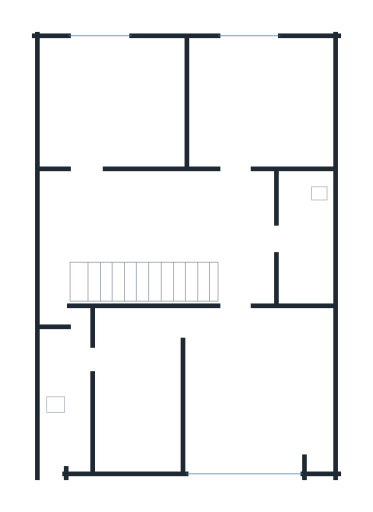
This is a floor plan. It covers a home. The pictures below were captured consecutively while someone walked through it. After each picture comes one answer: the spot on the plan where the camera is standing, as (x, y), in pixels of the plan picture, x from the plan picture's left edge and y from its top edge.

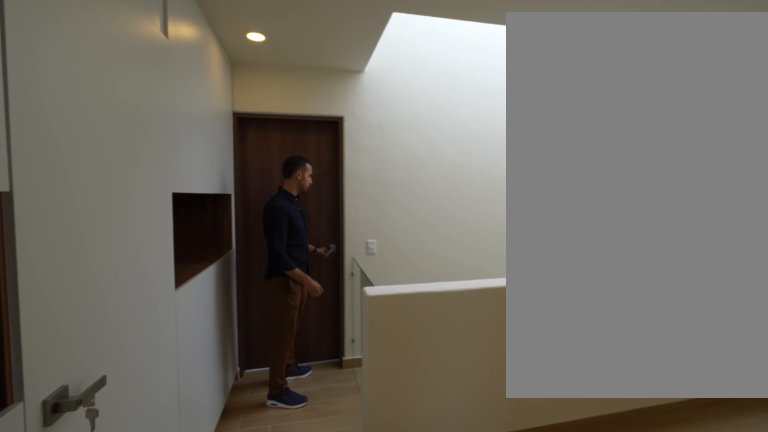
(233, 215)
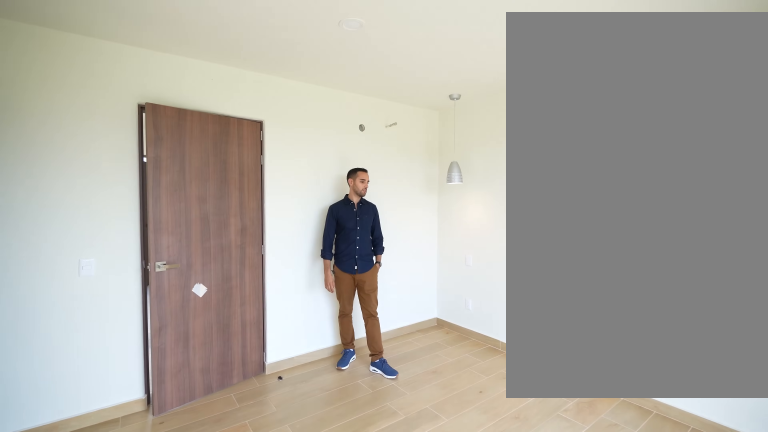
(201, 454)
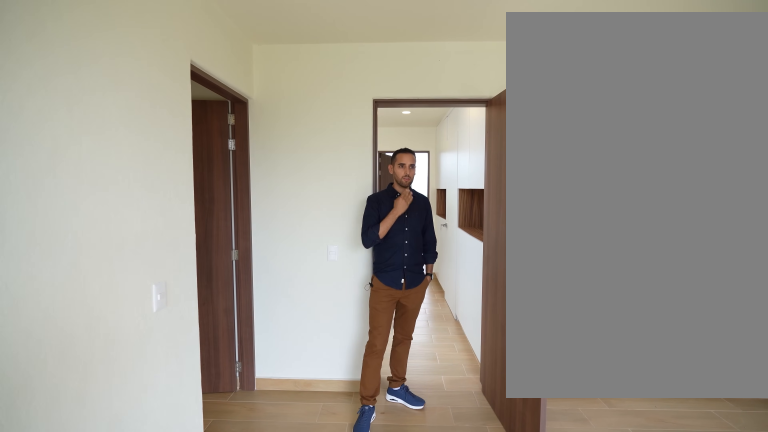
(228, 459)
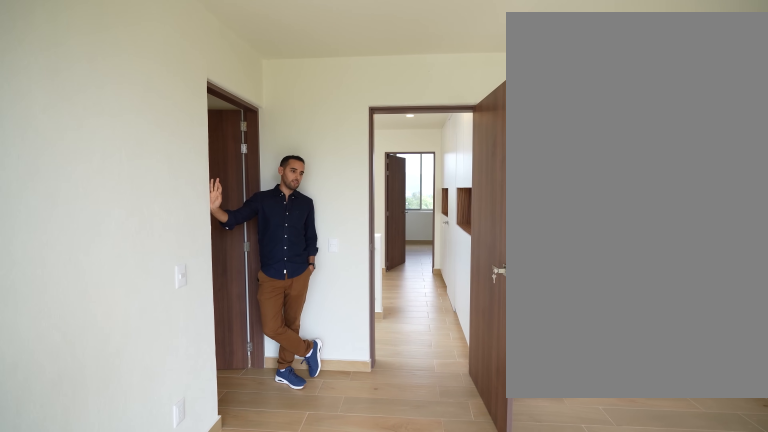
(230, 459)
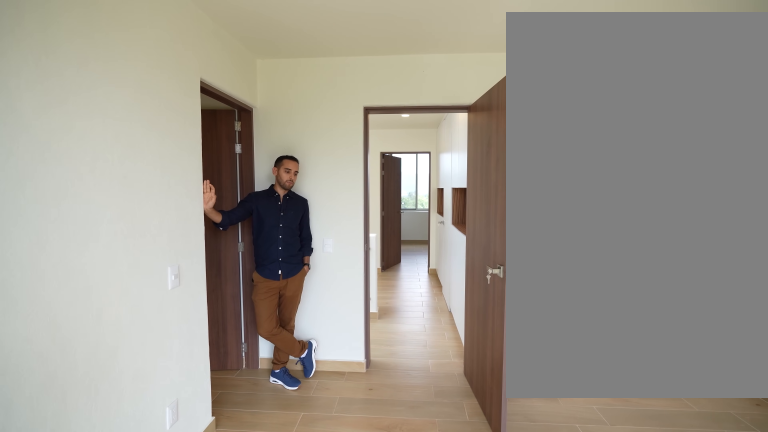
(230, 459)
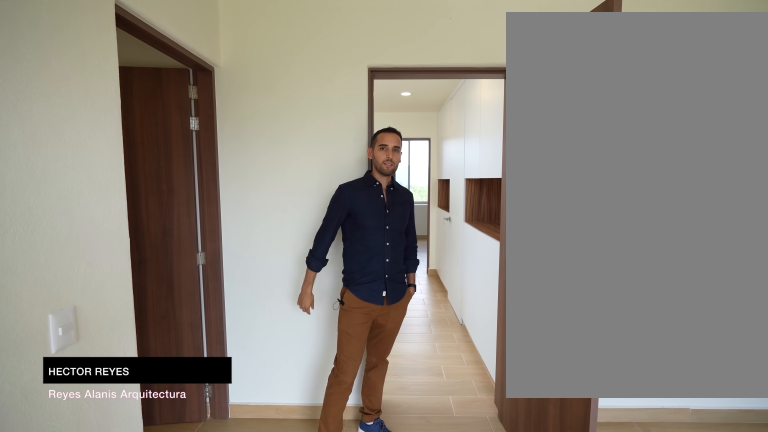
(244, 442)
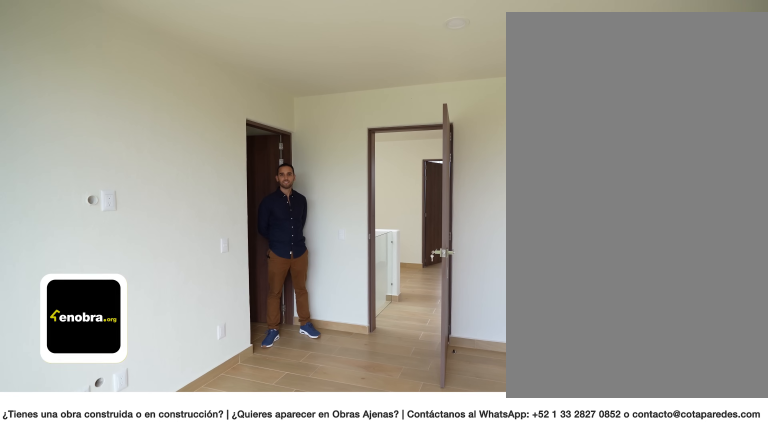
(282, 448)
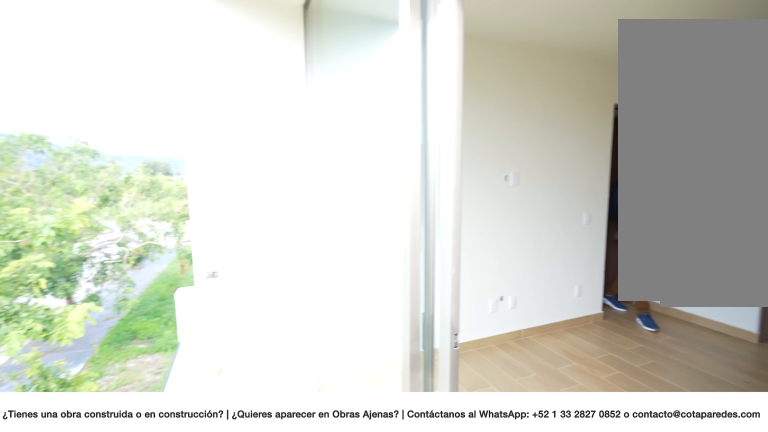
(283, 450)
